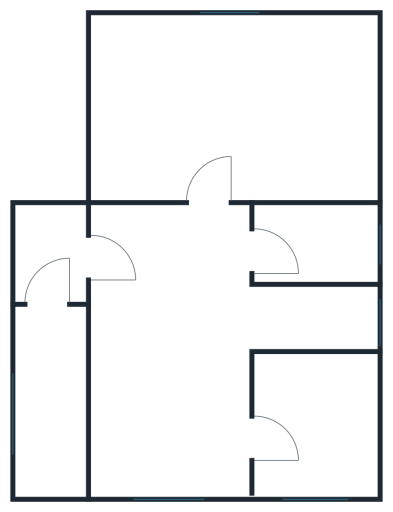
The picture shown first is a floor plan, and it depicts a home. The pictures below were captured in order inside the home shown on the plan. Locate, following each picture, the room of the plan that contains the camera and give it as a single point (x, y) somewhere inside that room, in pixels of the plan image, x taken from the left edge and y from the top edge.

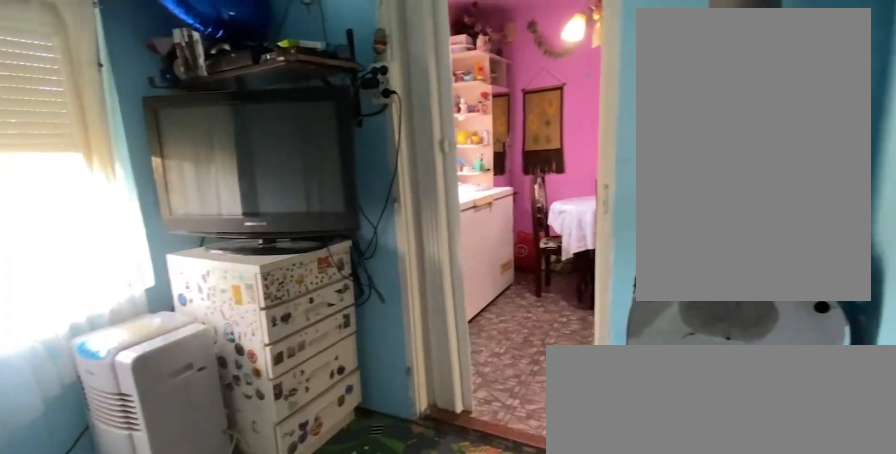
(314, 429)
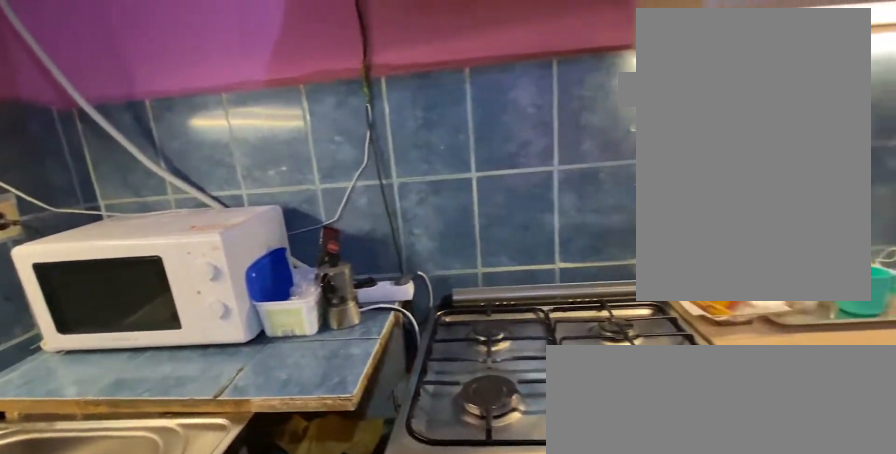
(313, 319)
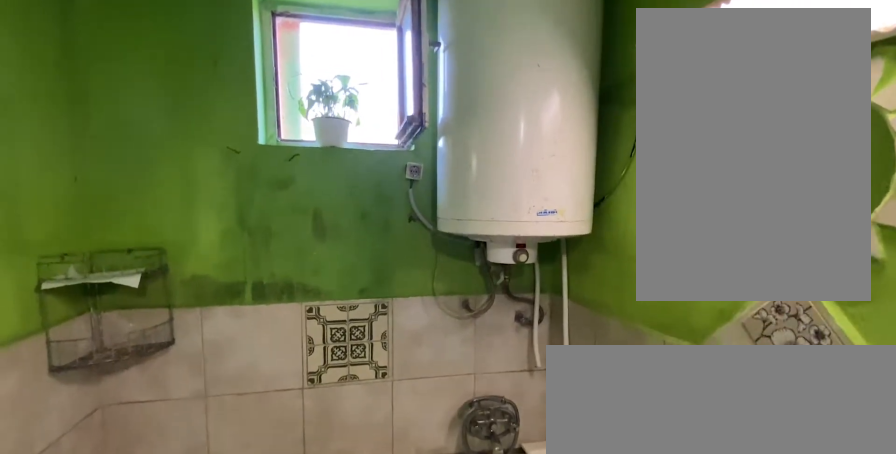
(314, 244)
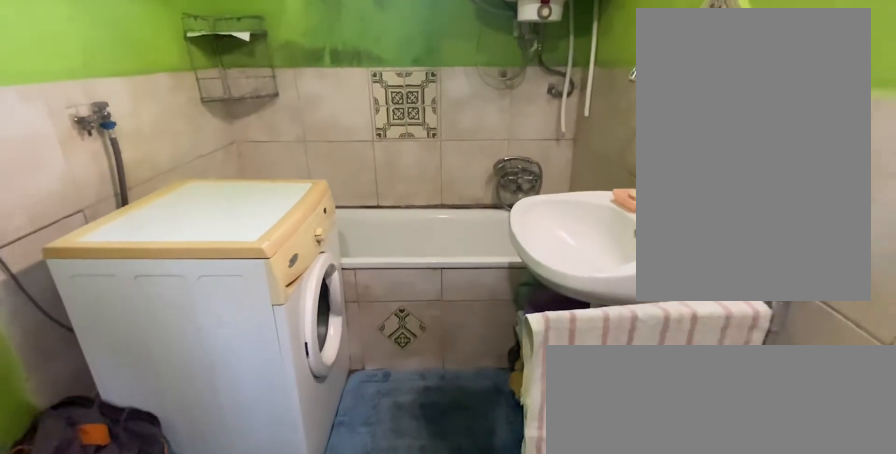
(314, 244)
